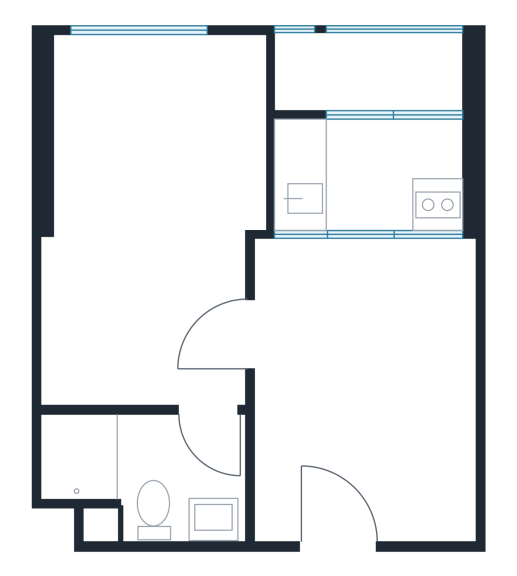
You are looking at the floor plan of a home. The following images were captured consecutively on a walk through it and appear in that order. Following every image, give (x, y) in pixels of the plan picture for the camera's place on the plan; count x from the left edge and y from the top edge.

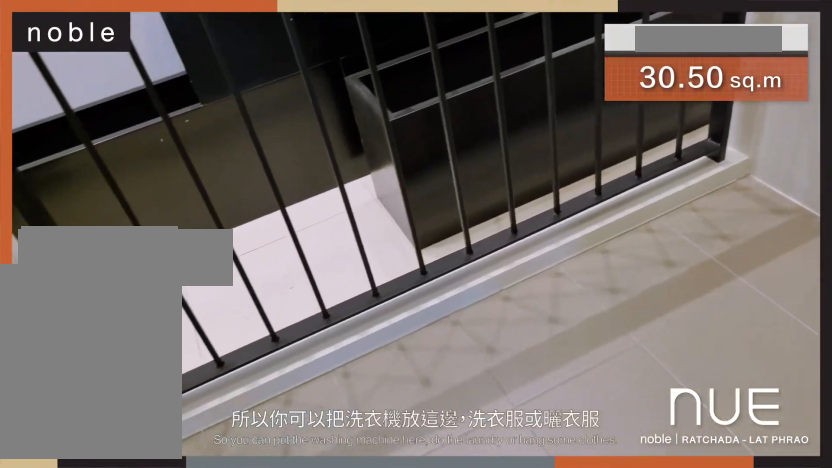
(365, 101)
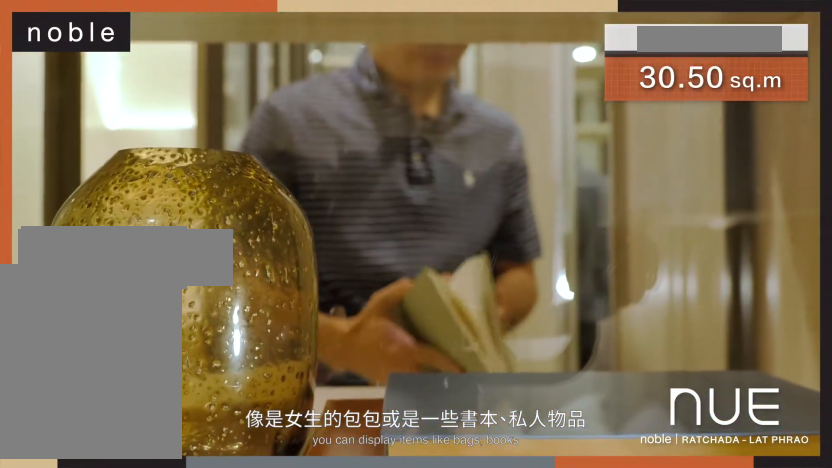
(214, 293)
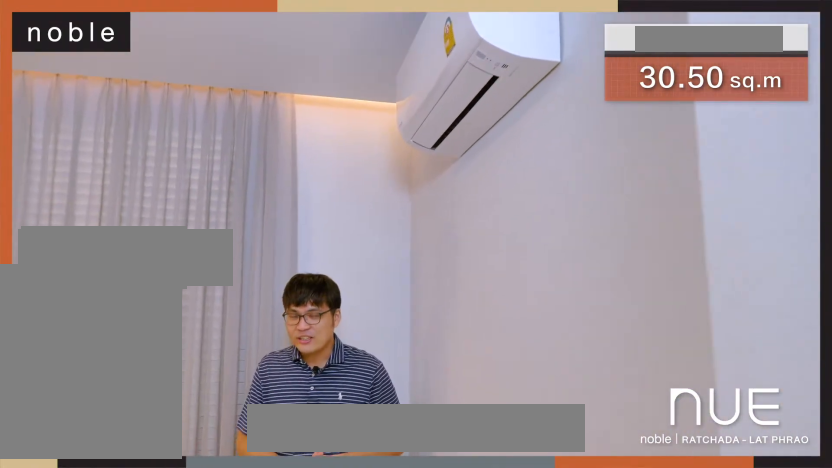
(215, 293)
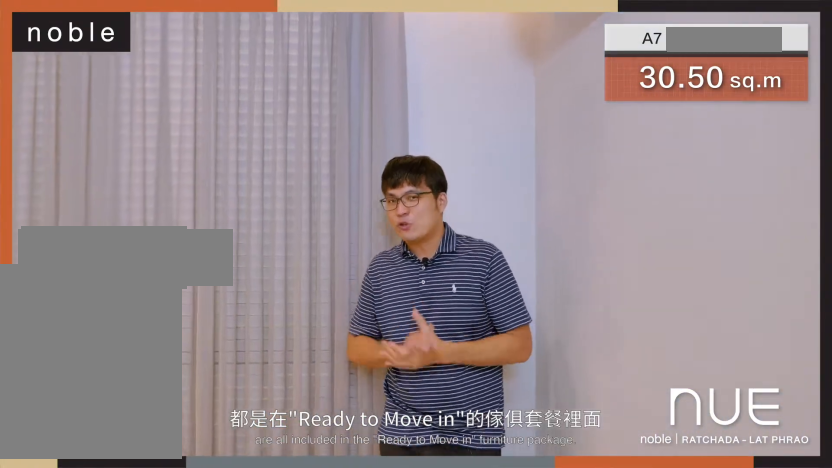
(221, 288)
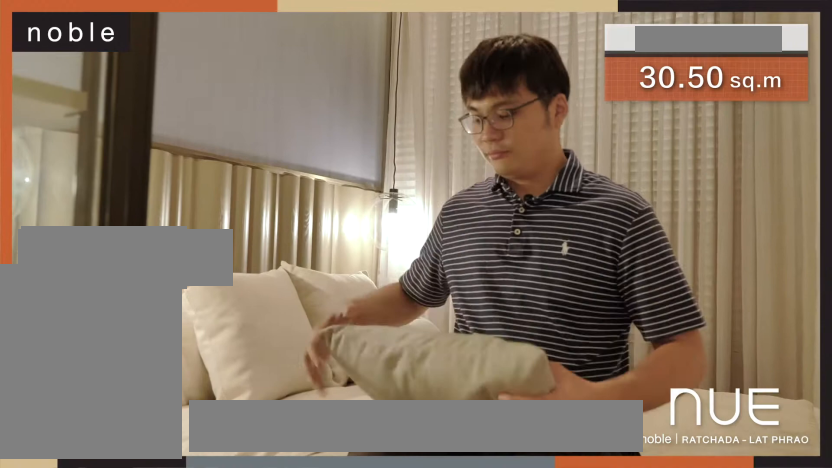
(212, 286)
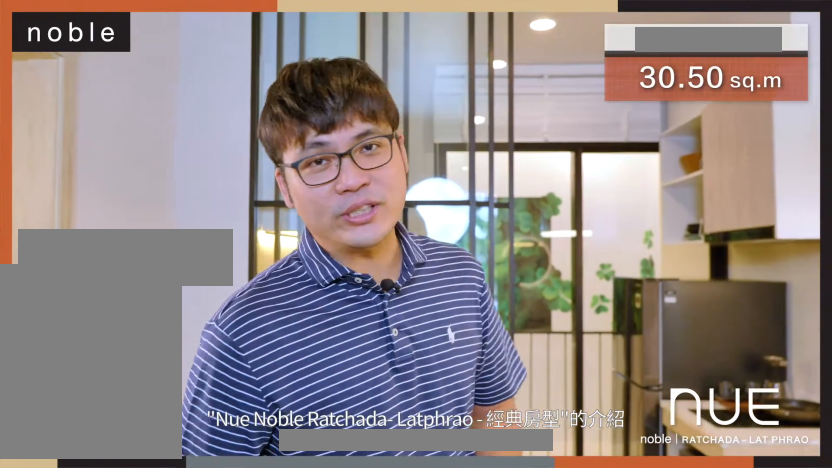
(321, 341)
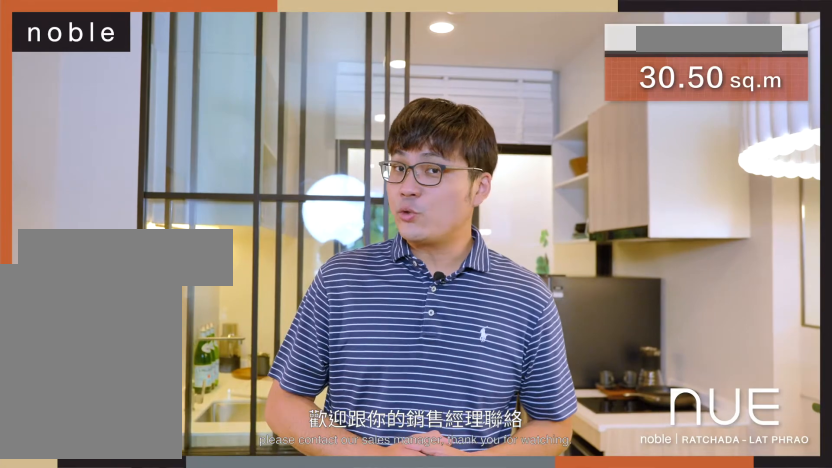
(321, 340)
